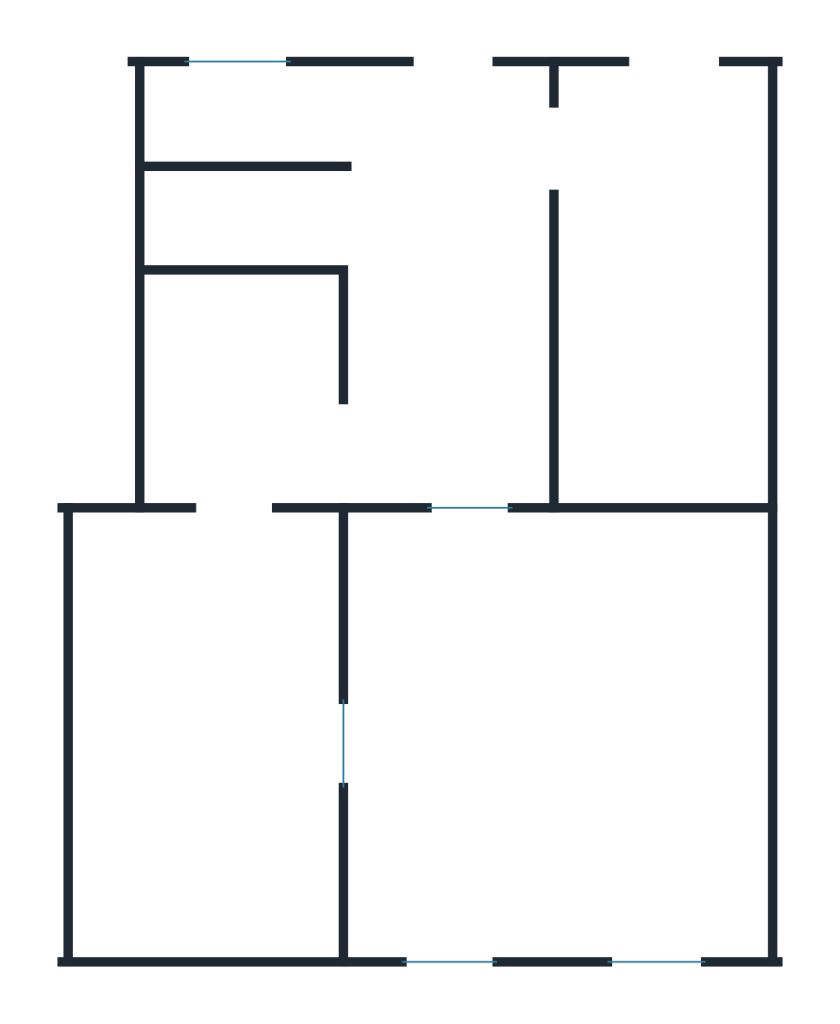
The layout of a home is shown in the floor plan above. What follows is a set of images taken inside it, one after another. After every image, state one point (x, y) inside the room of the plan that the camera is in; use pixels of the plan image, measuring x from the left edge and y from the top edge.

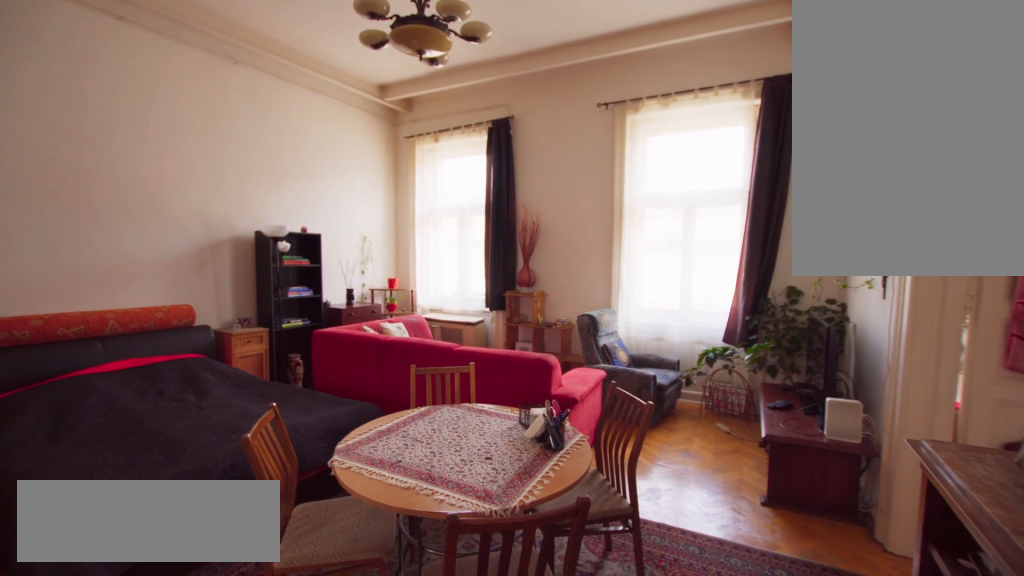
(552, 731)
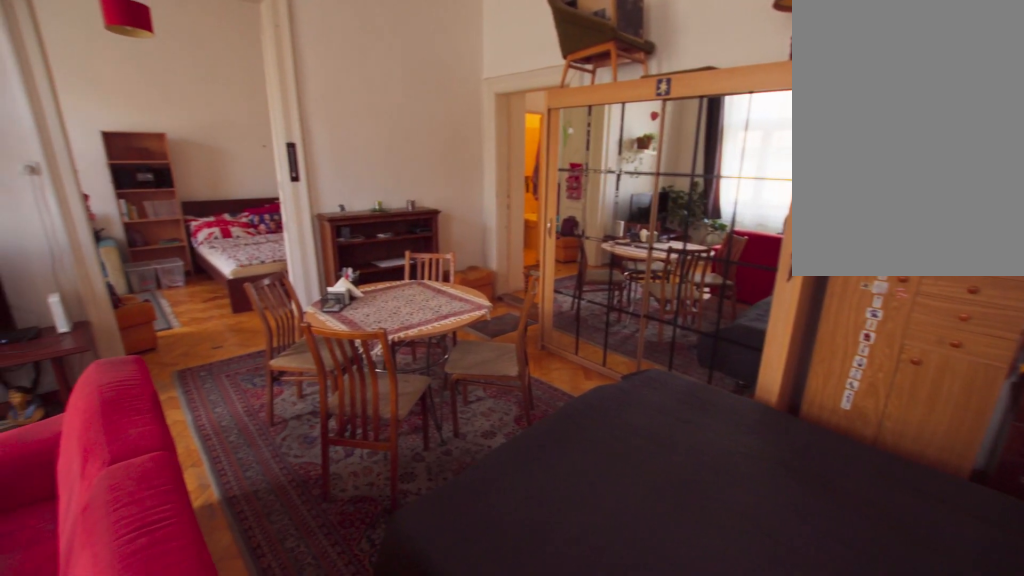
(551, 731)
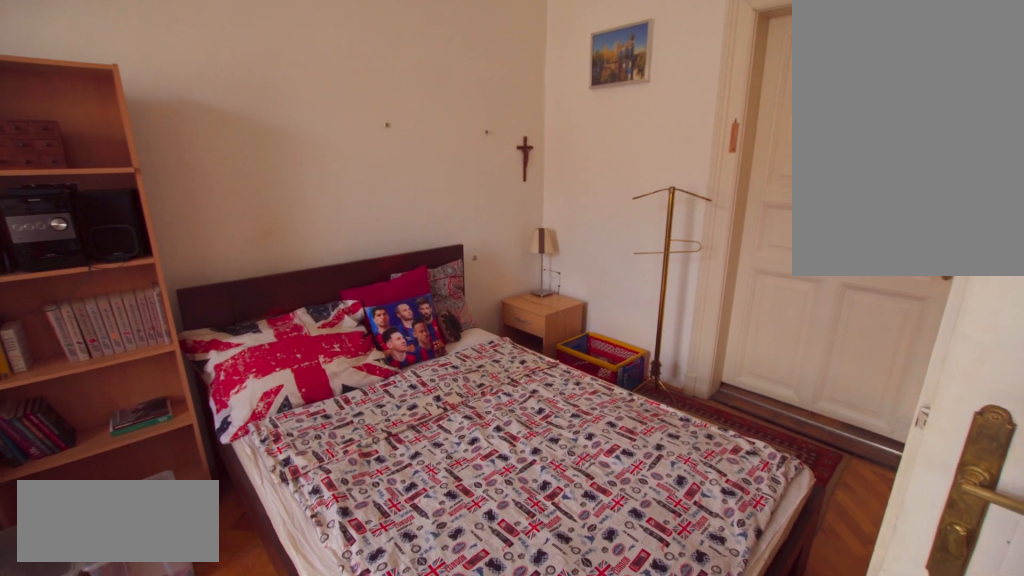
(189, 732)
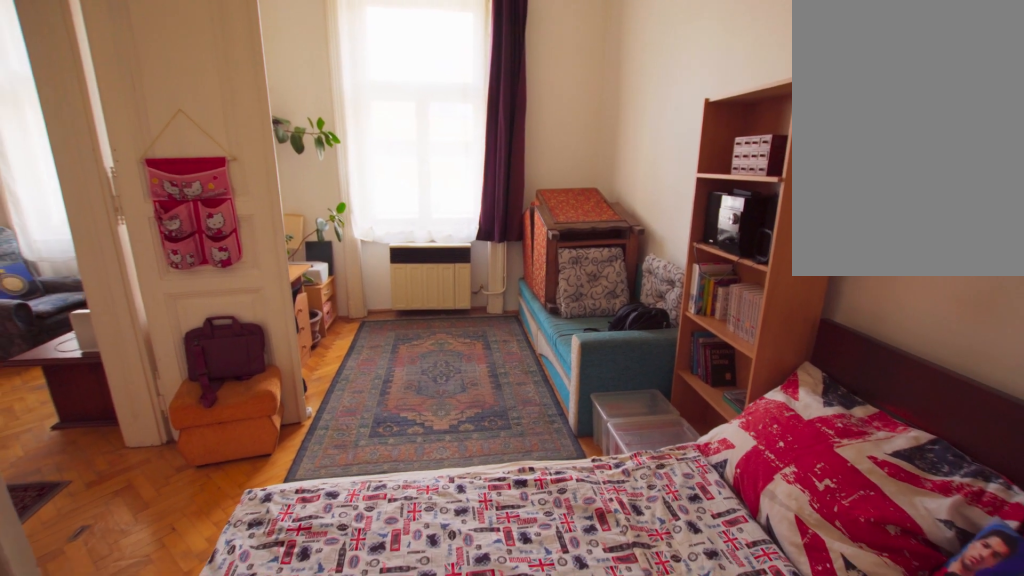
(188, 732)
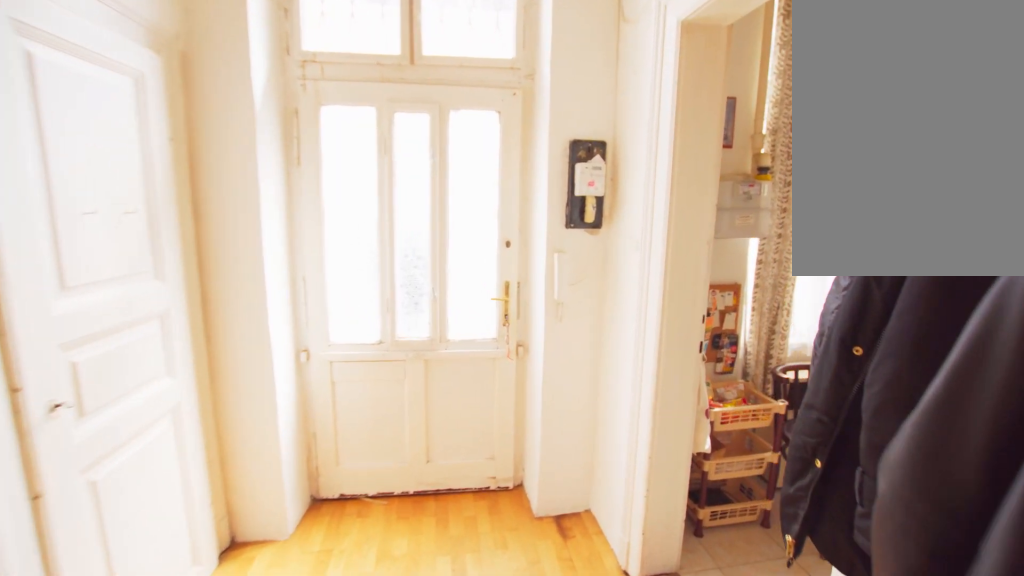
(459, 294)
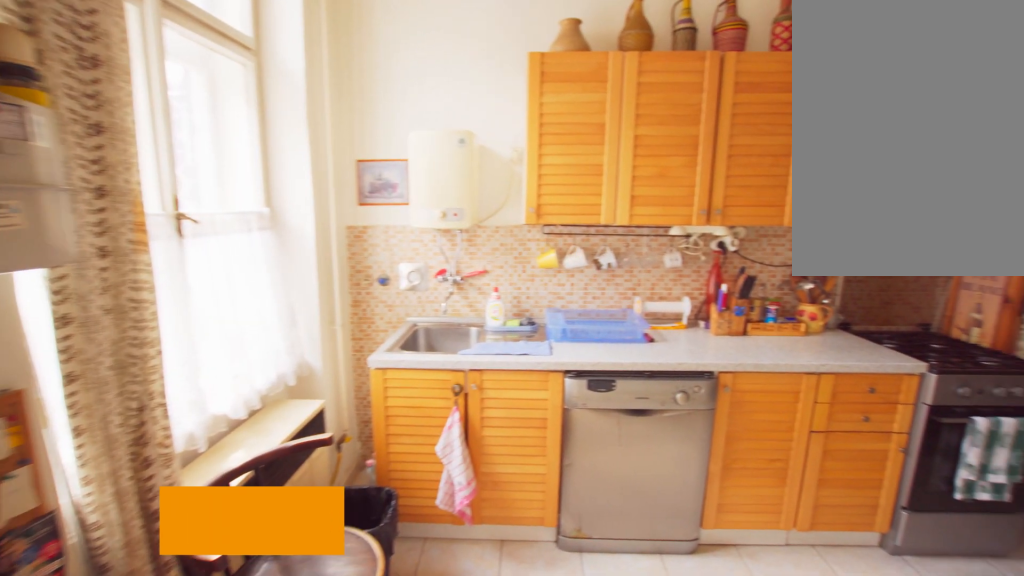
(676, 287)
